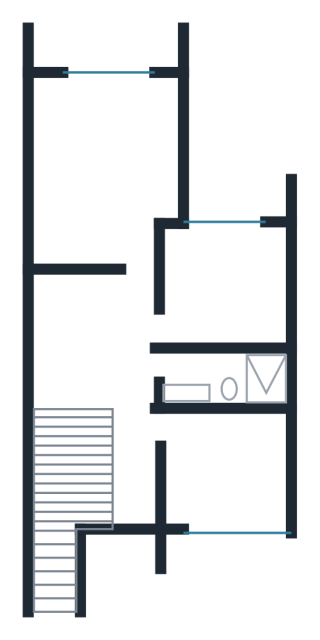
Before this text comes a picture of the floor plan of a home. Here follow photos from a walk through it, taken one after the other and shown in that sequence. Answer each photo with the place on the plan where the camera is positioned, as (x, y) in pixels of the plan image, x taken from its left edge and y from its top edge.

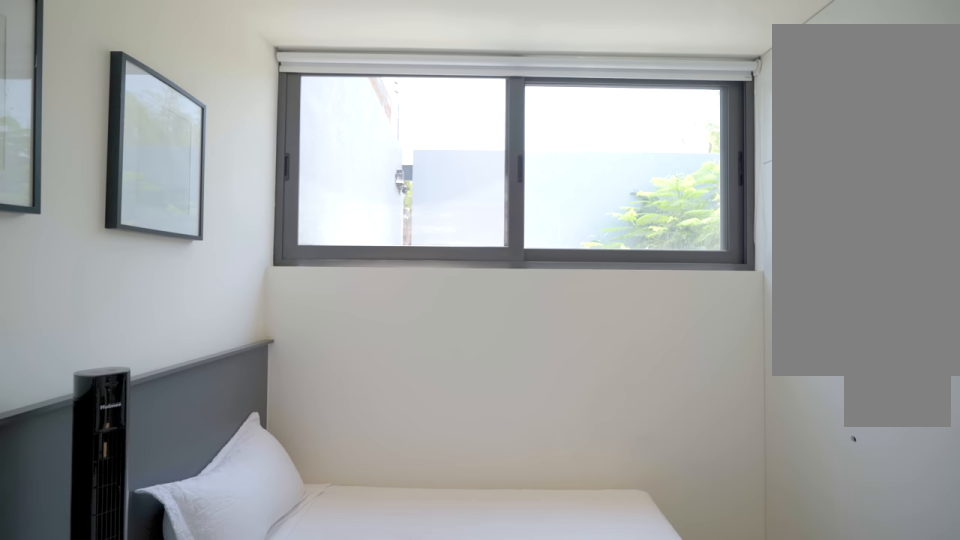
(192, 484)
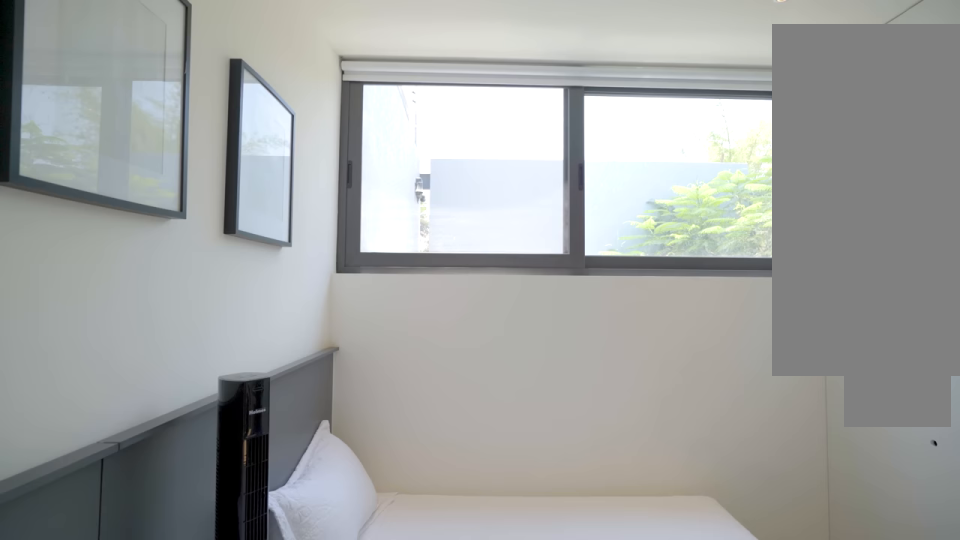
(192, 484)
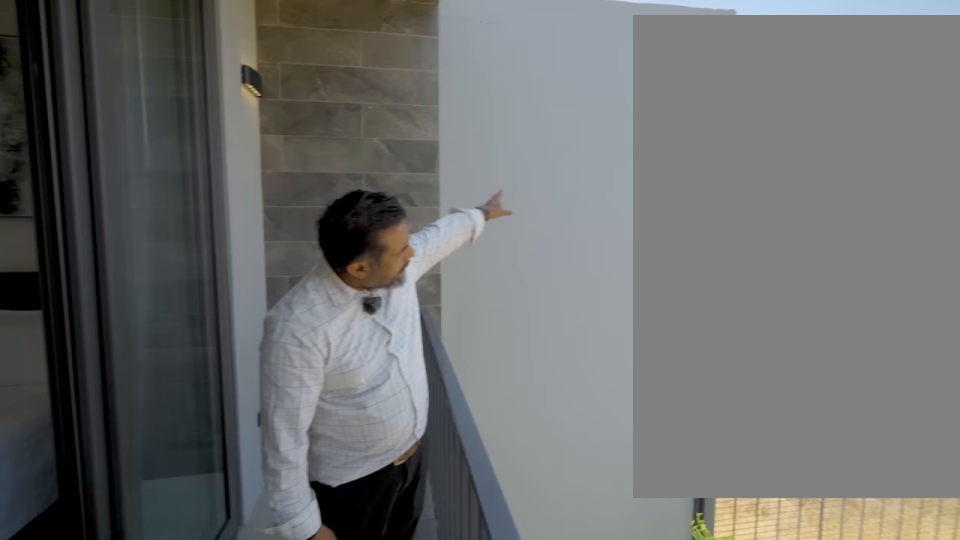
(121, 53)
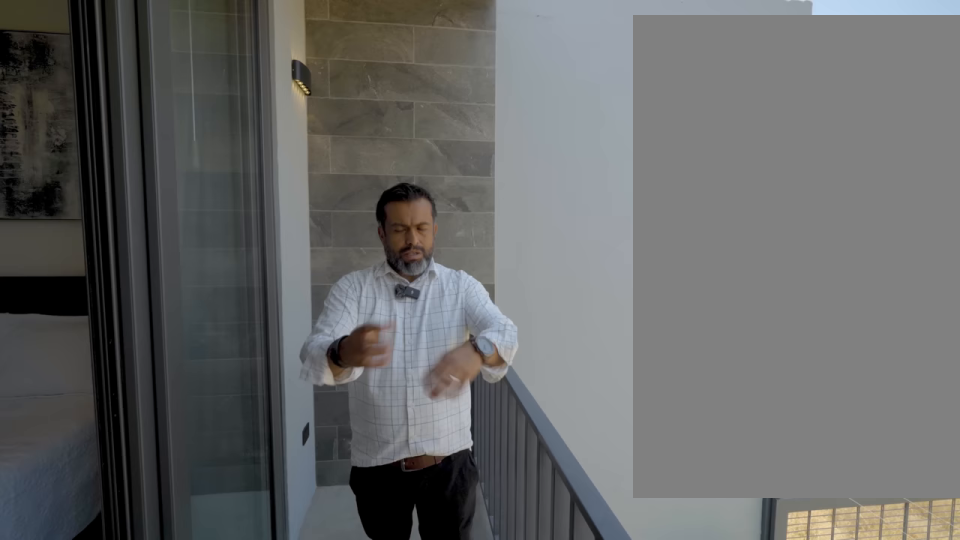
(120, 54)
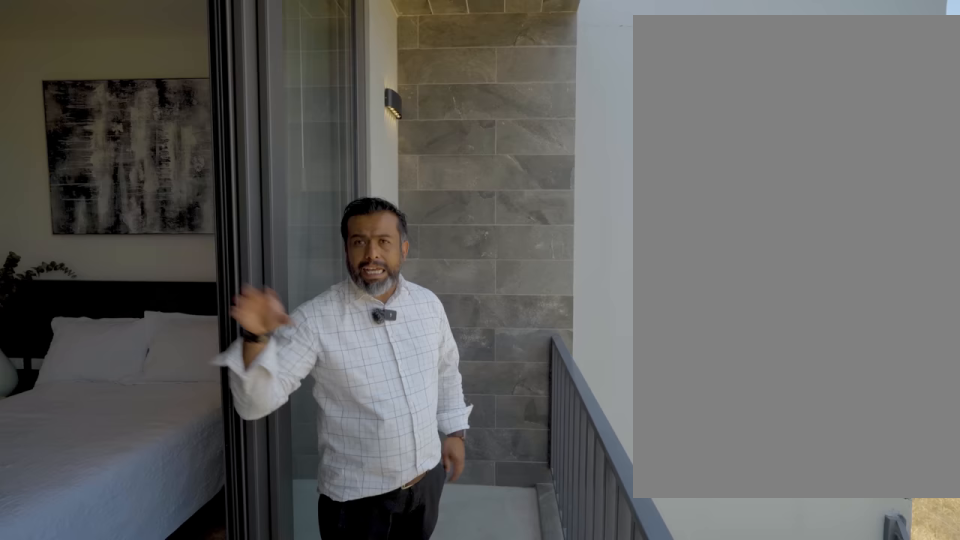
(121, 53)
